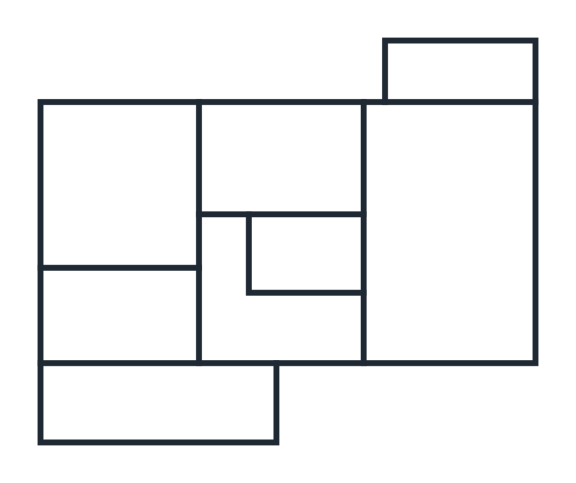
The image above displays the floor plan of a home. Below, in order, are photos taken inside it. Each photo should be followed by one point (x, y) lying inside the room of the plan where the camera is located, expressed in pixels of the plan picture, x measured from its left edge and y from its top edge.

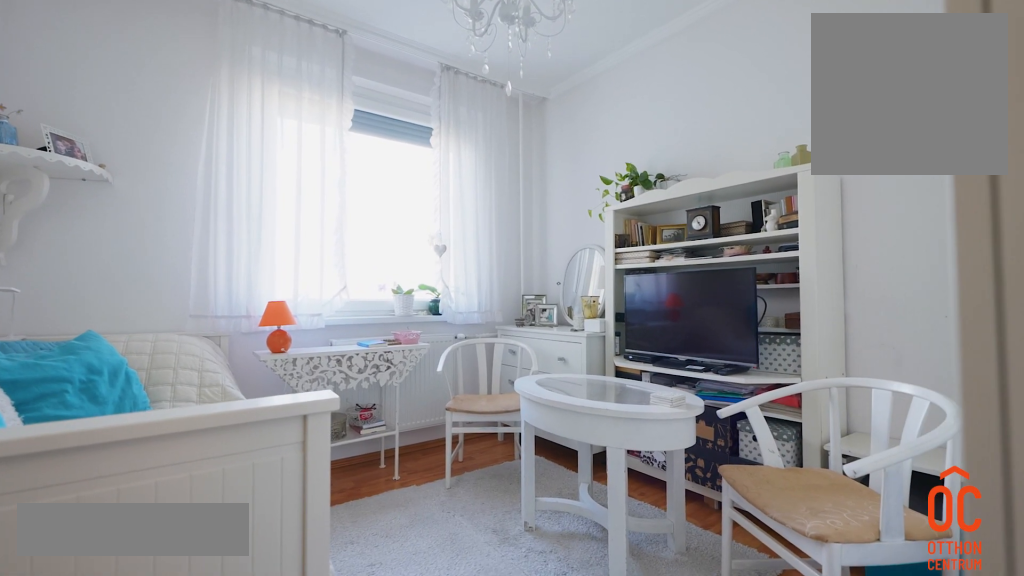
(126, 200)
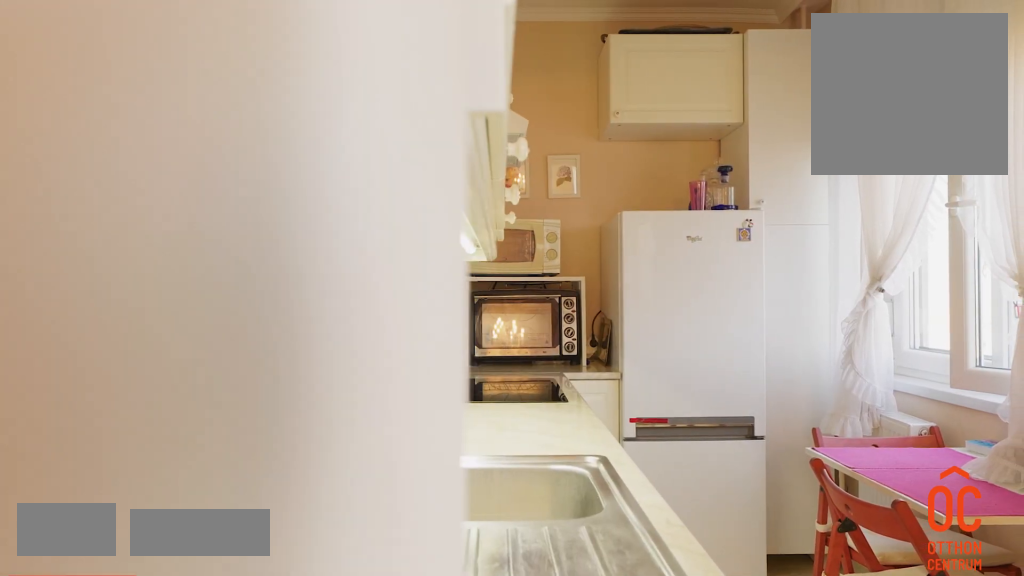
(271, 171)
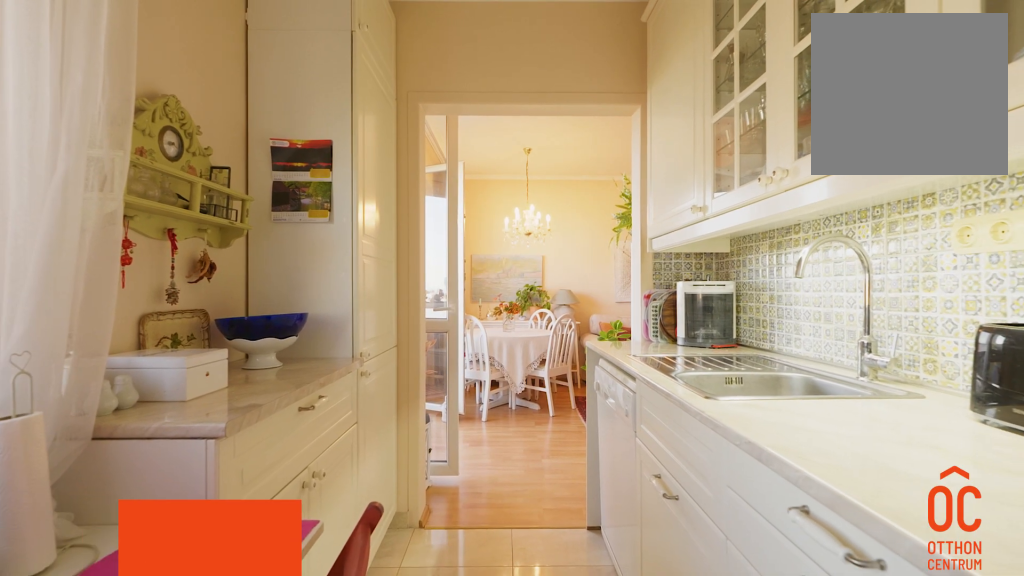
(270, 171)
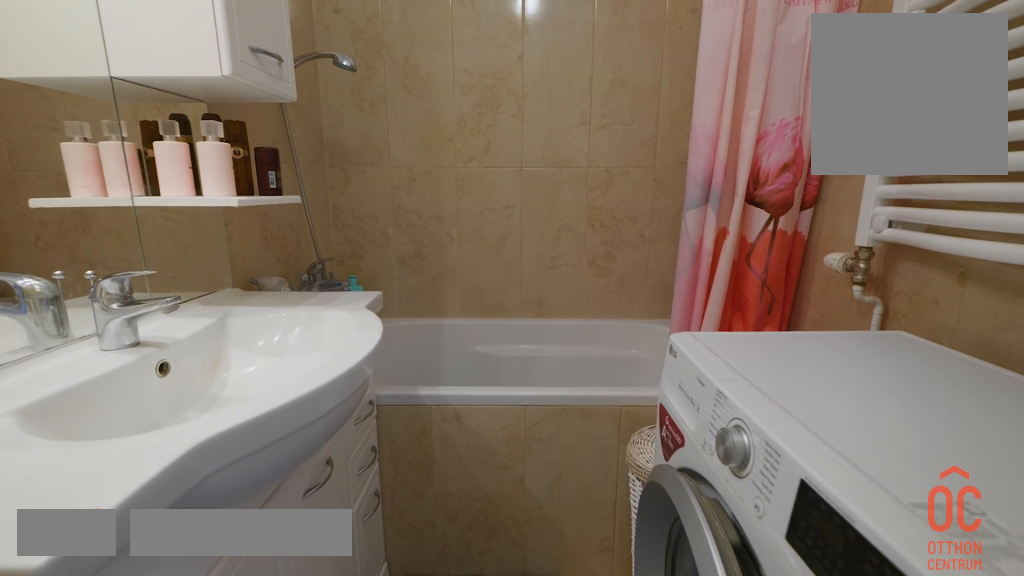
(319, 264)
